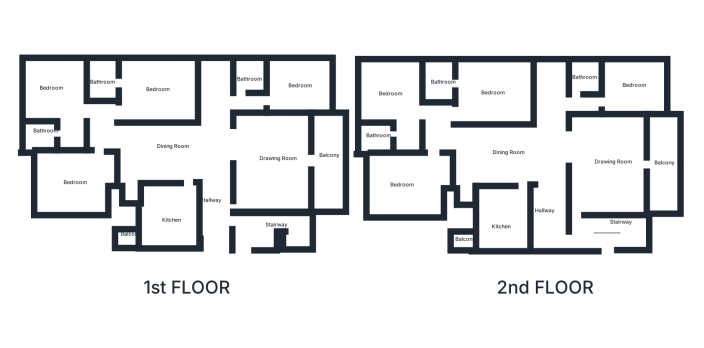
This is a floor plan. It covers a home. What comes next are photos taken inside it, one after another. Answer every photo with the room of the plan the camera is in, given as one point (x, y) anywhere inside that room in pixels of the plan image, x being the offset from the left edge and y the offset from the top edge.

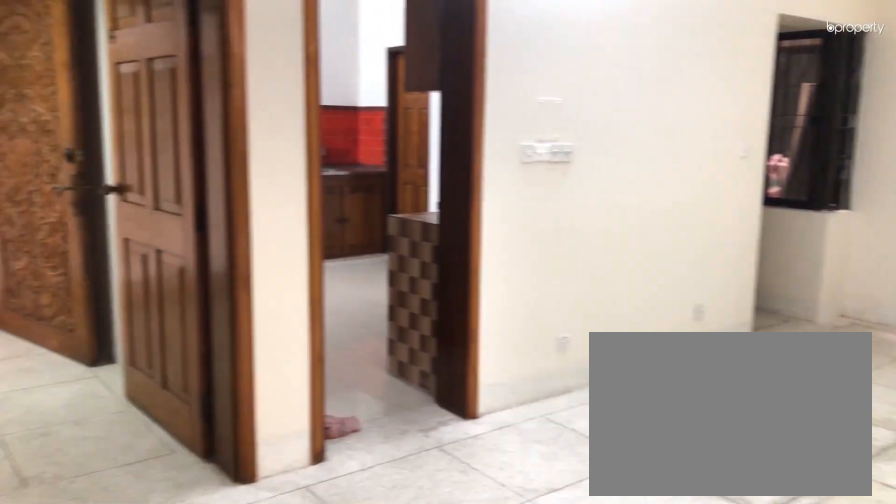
(193, 156)
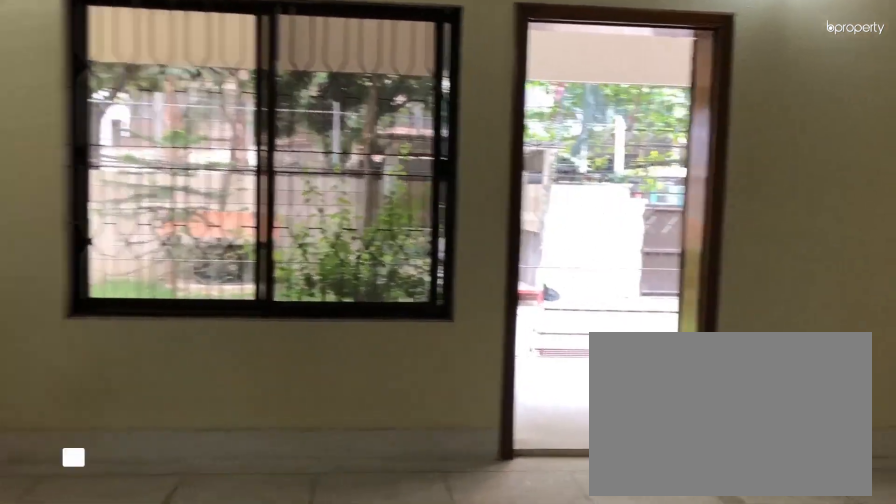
(280, 167)
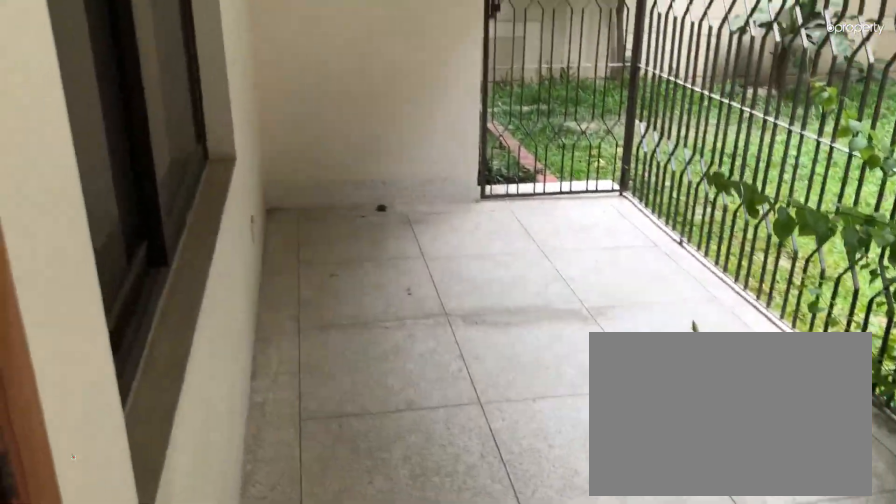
(330, 160)
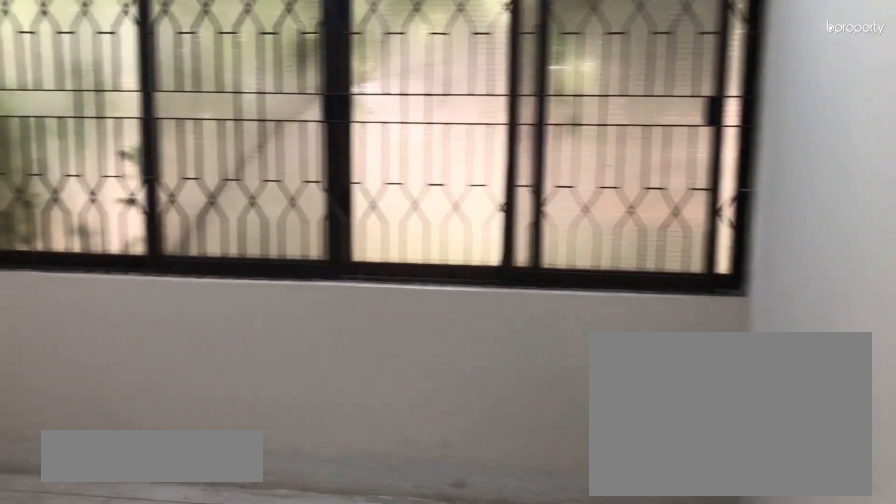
(300, 87)
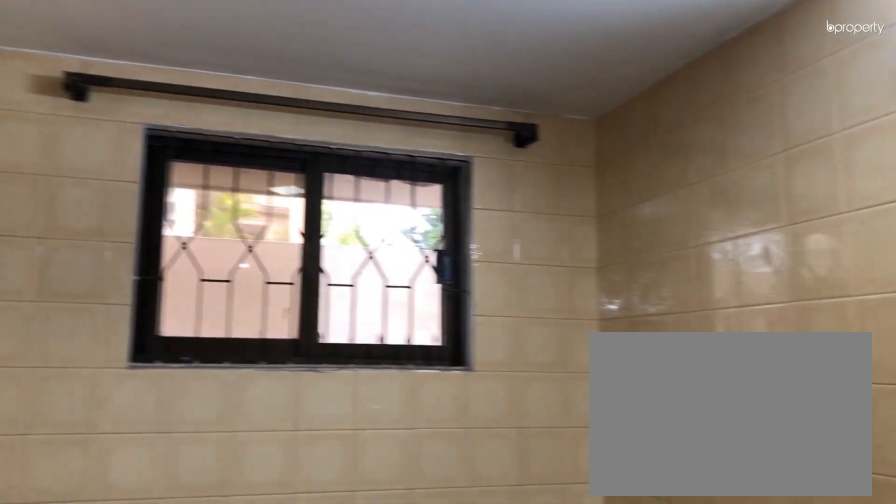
(250, 73)
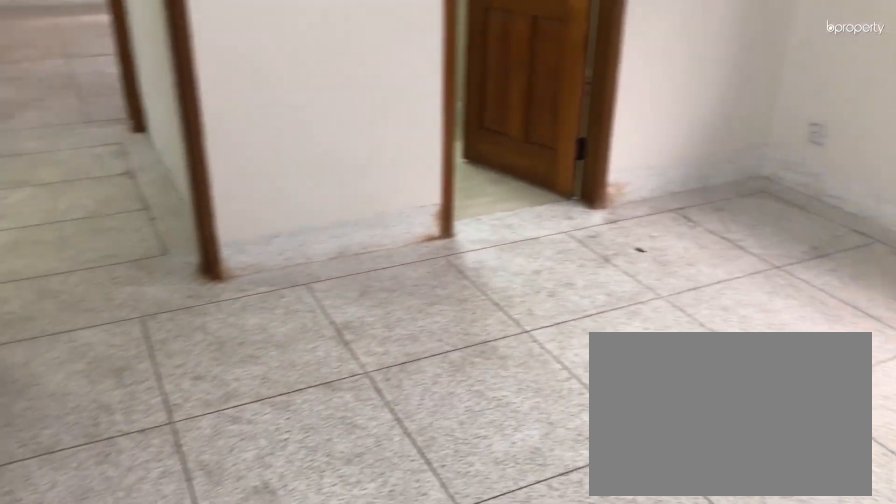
(151, 84)
